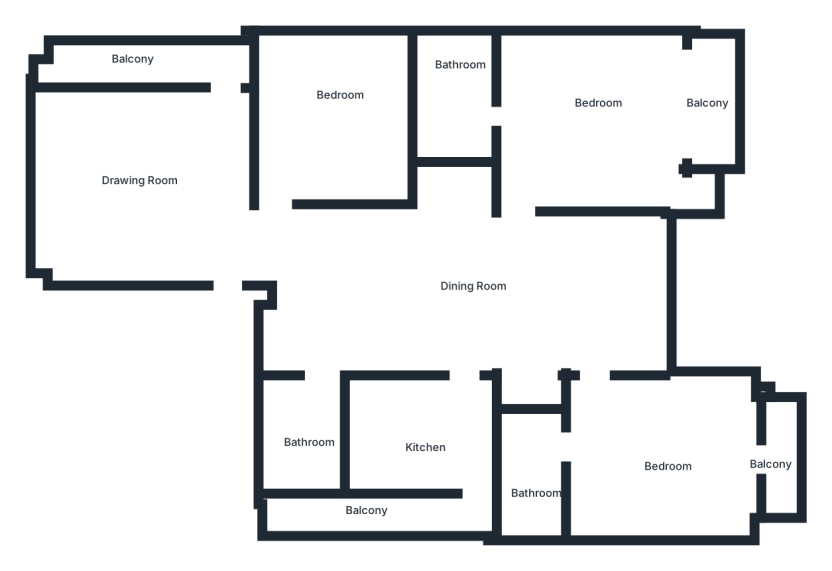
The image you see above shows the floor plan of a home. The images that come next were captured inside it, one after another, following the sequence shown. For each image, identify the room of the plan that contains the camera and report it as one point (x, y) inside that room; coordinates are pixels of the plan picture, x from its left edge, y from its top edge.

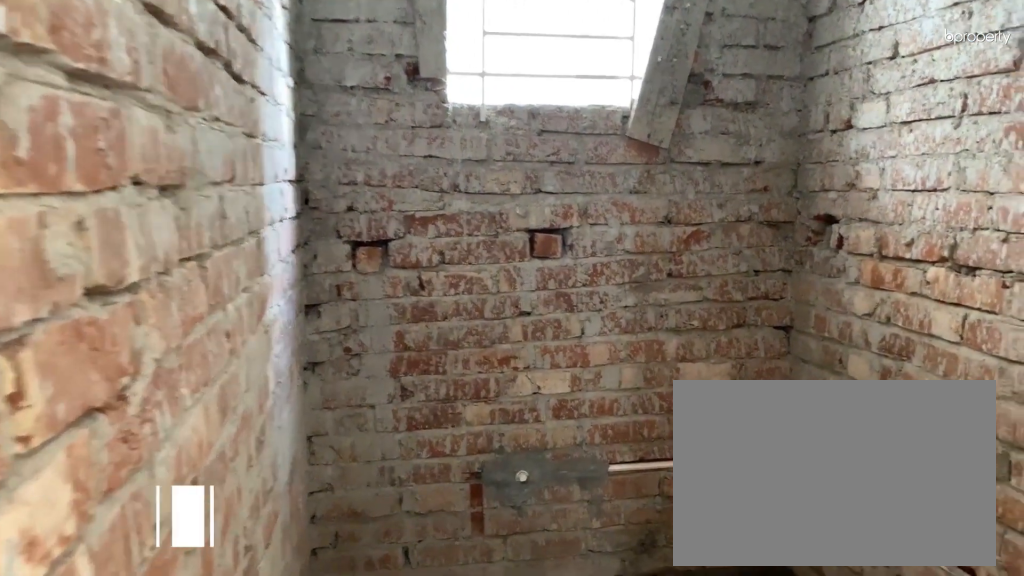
(307, 436)
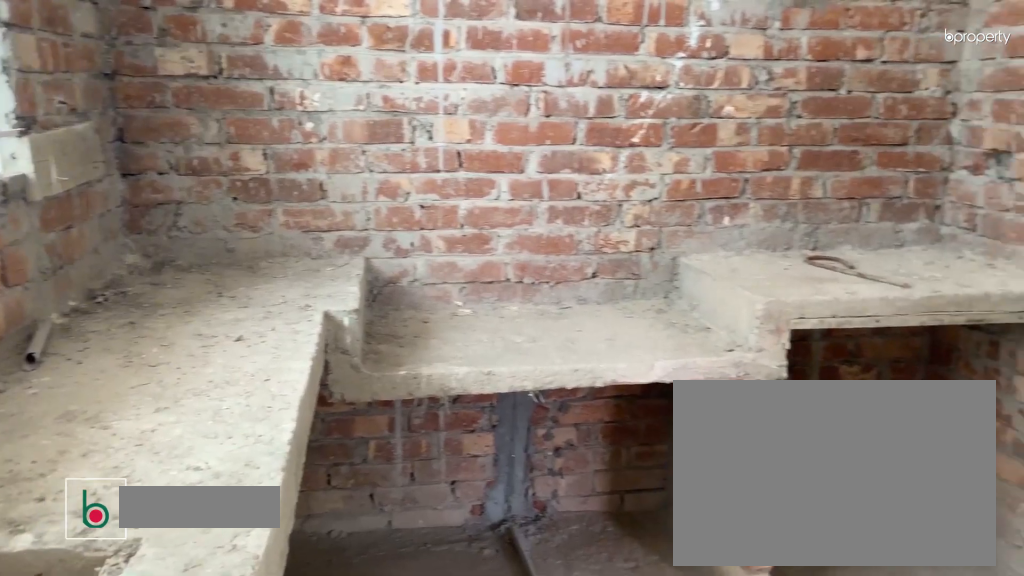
(423, 434)
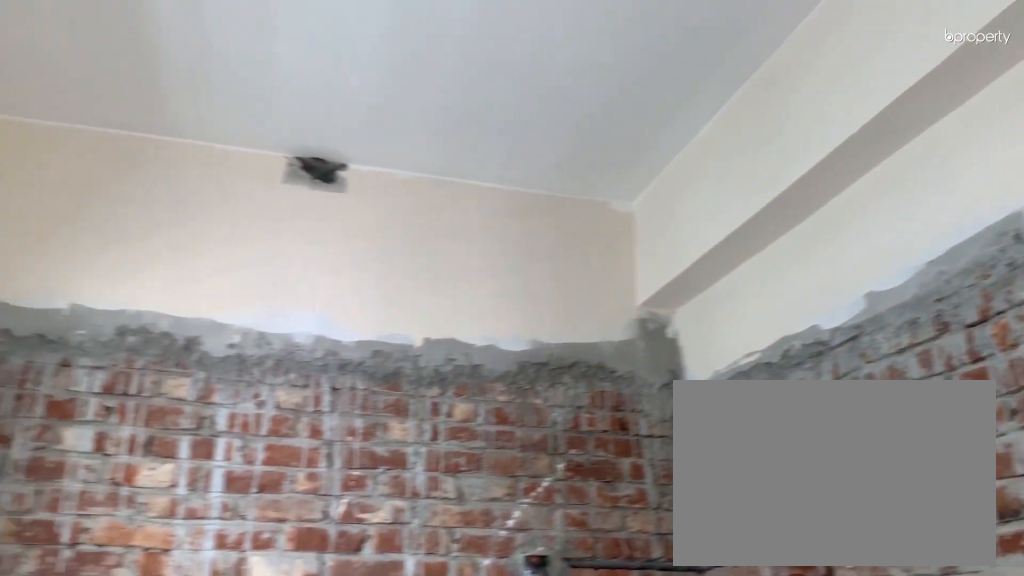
(423, 434)
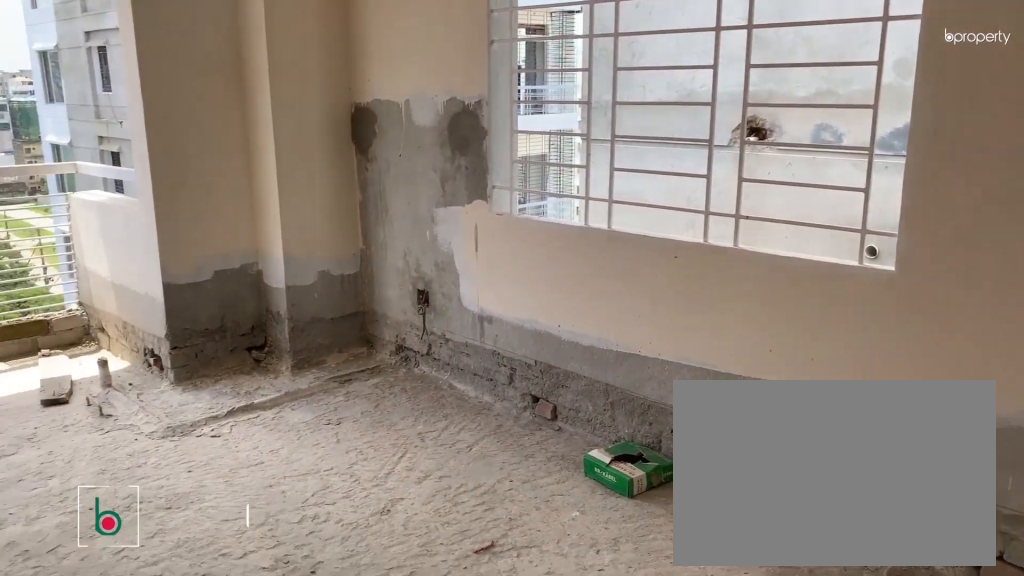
(666, 467)
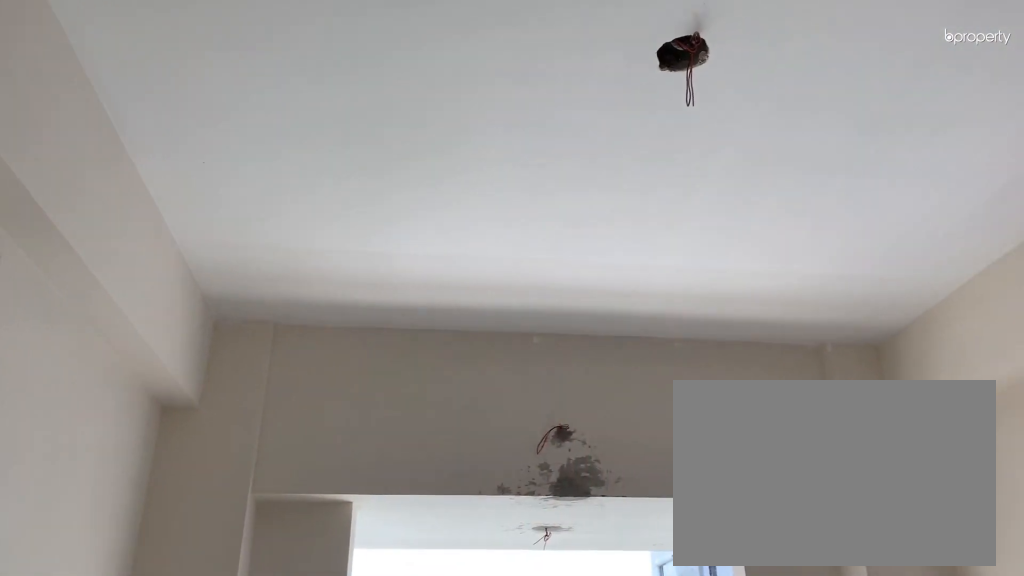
(666, 467)
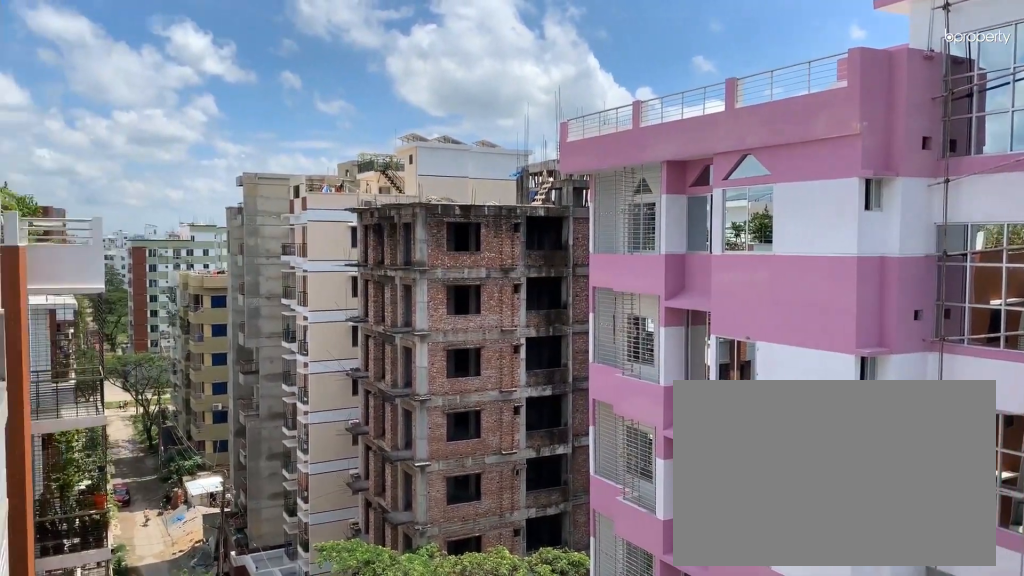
(781, 464)
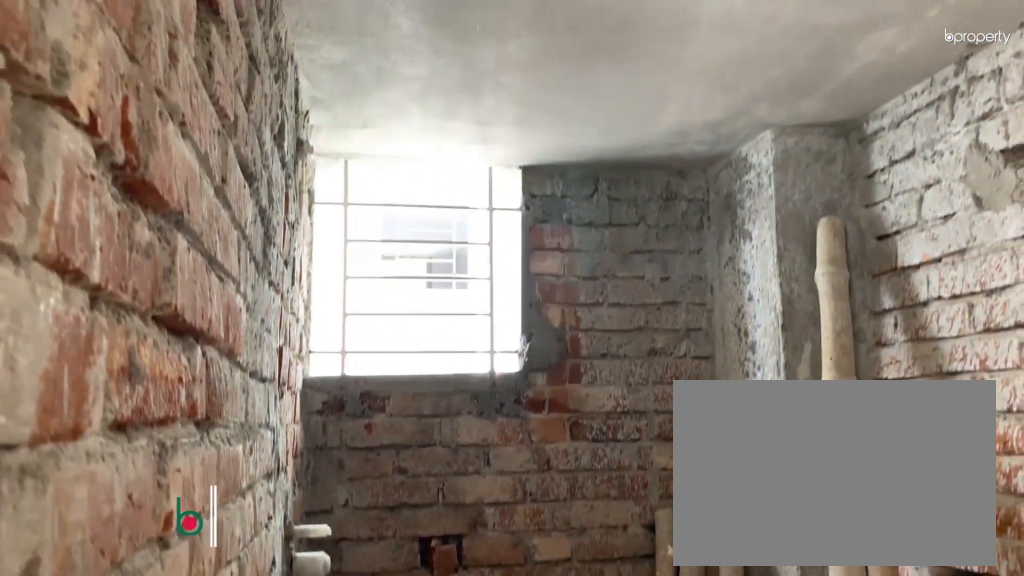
(528, 457)
